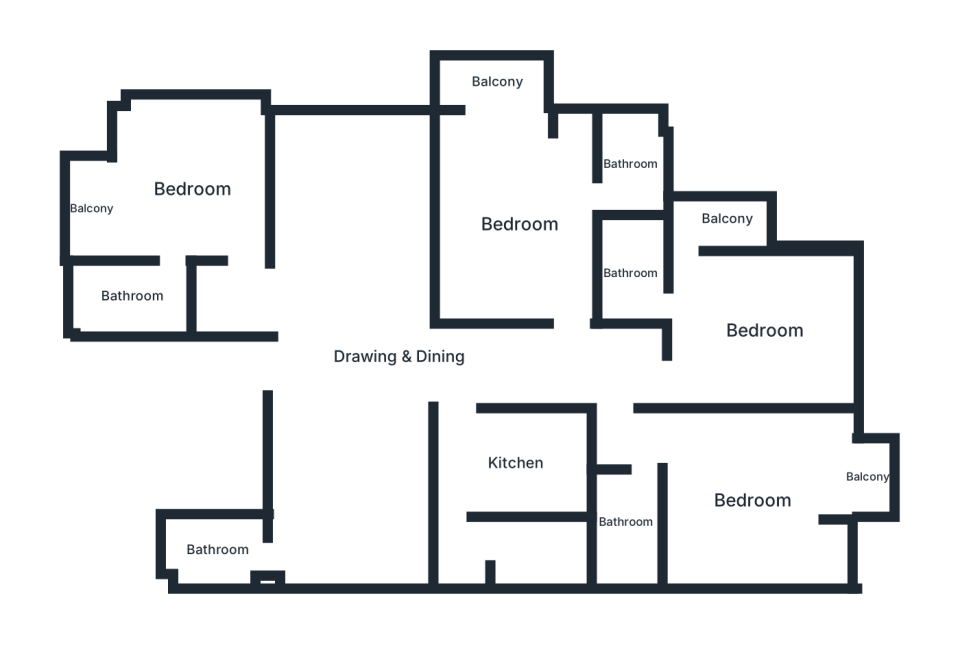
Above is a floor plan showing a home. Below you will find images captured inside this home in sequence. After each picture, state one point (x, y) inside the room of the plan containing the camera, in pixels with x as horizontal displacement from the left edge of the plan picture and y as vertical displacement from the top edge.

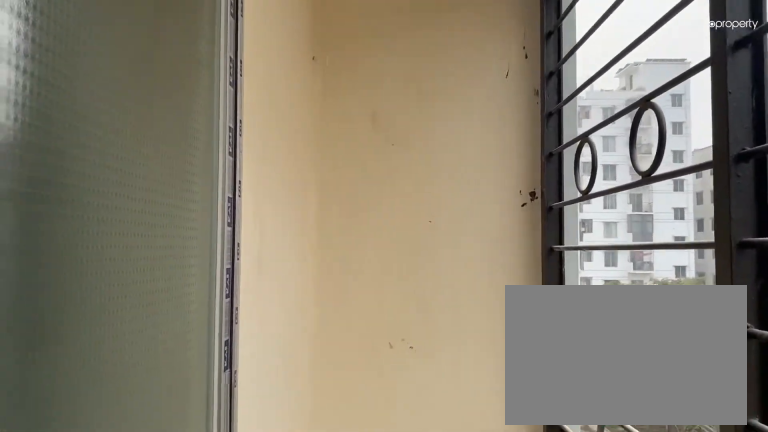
(498, 82)
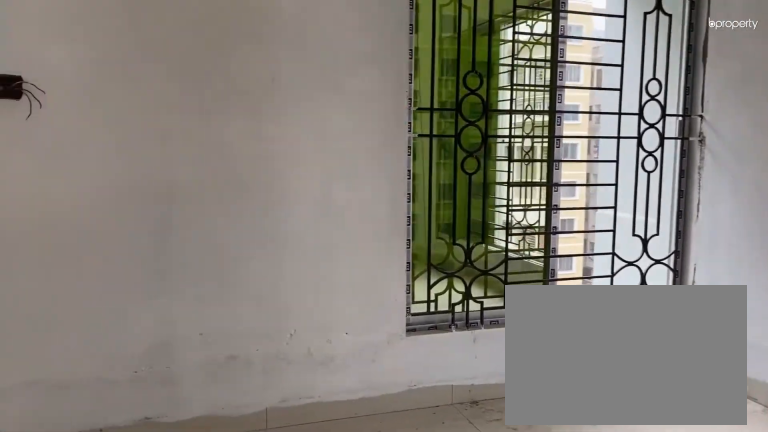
(763, 331)
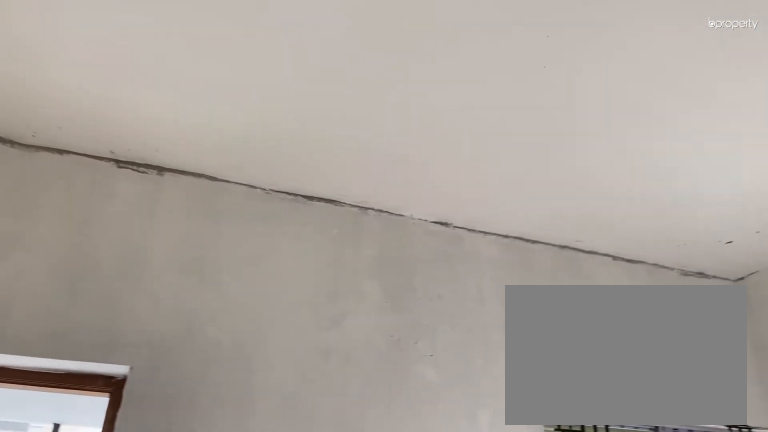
(763, 331)
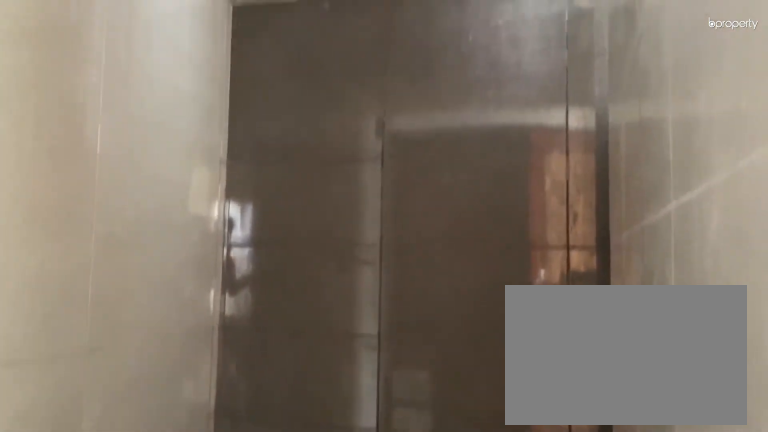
(631, 274)
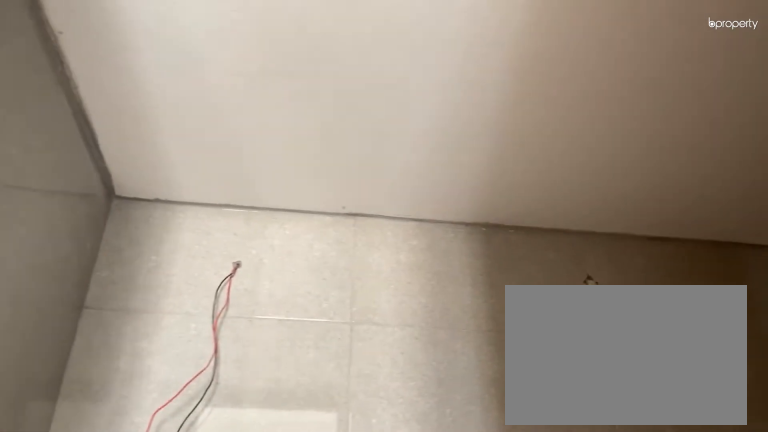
(631, 274)
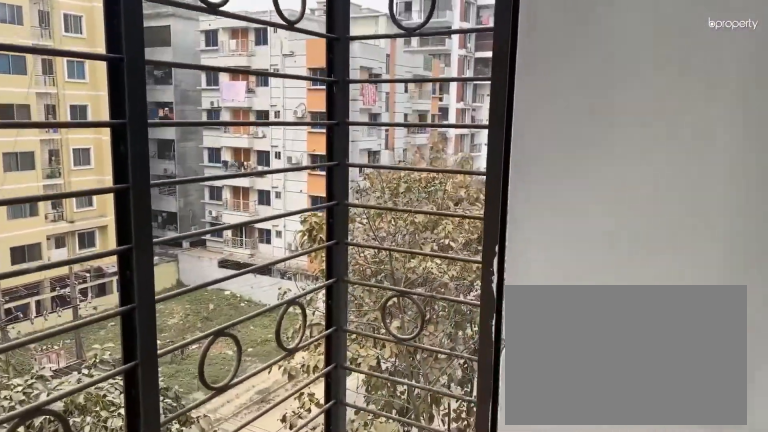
(728, 220)
